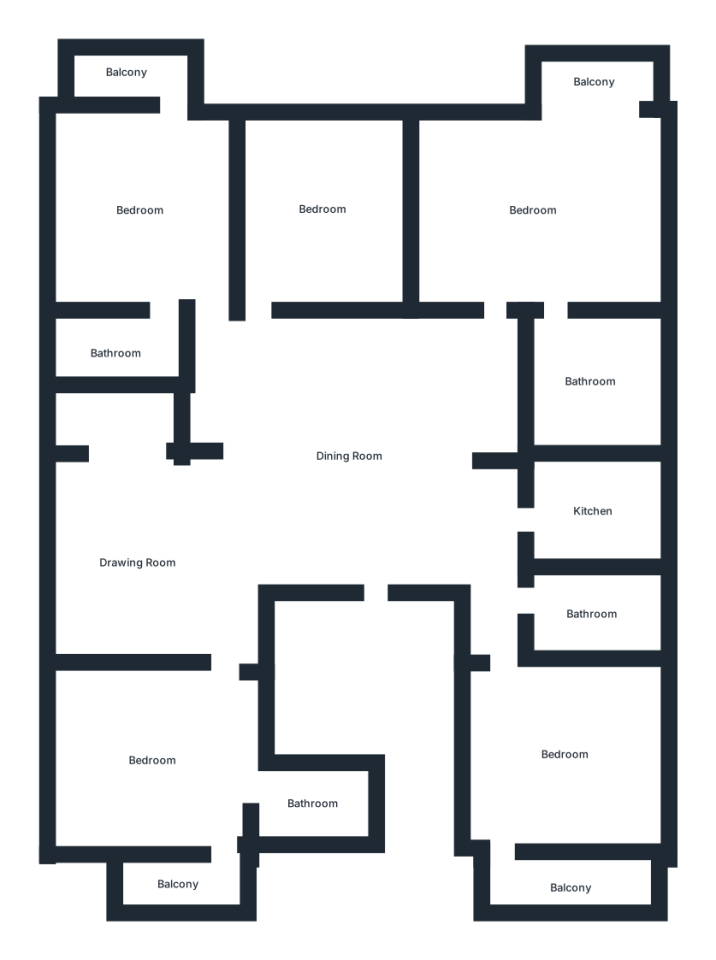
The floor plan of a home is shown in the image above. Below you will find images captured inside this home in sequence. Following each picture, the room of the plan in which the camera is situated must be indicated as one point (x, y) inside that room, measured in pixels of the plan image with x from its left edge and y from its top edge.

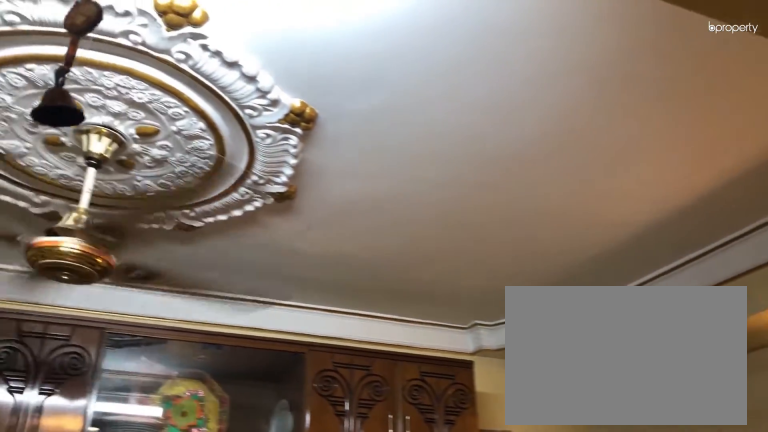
(354, 454)
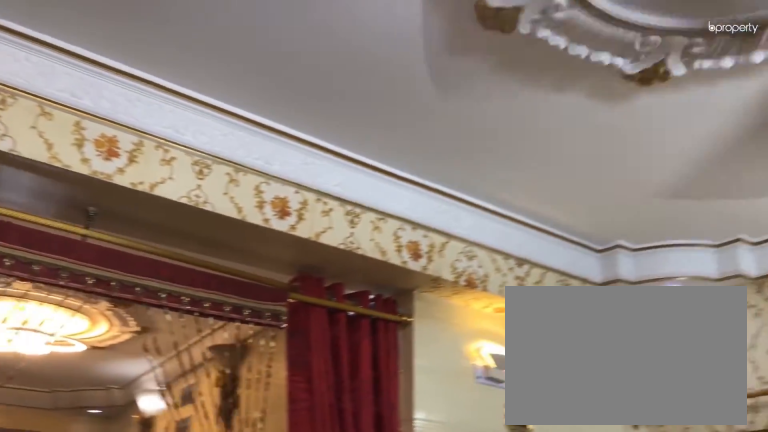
(139, 562)
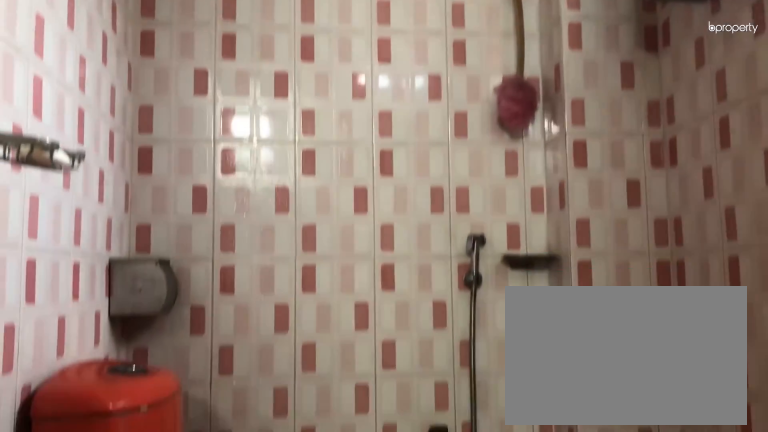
(321, 804)
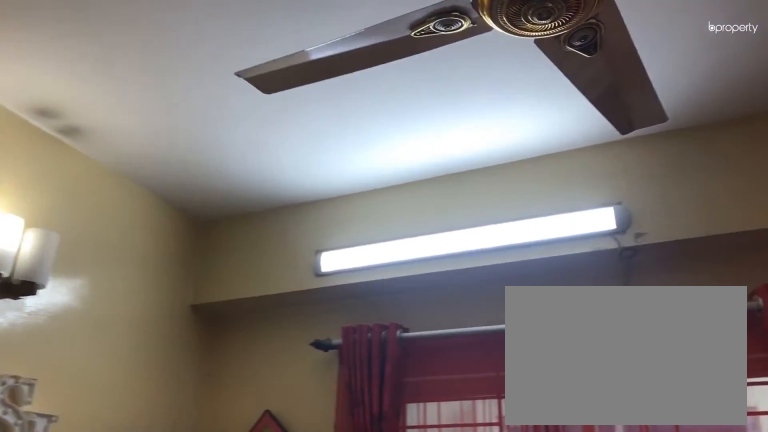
(139, 206)
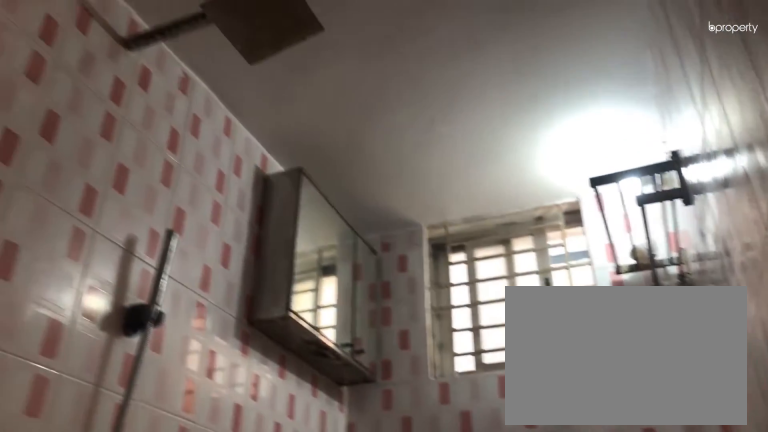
(113, 348)
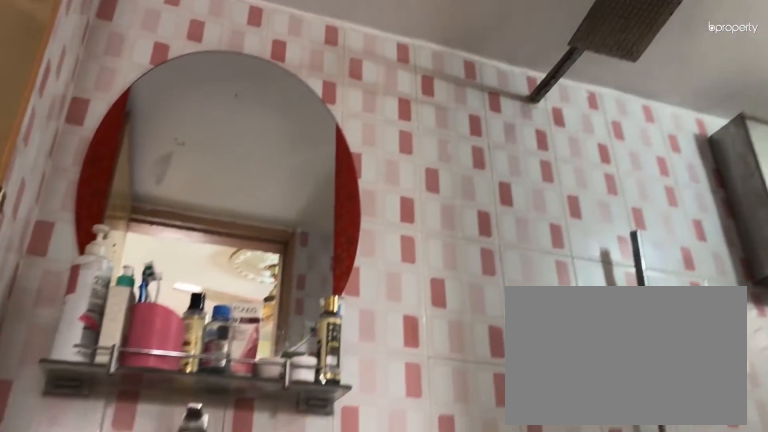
(113, 348)
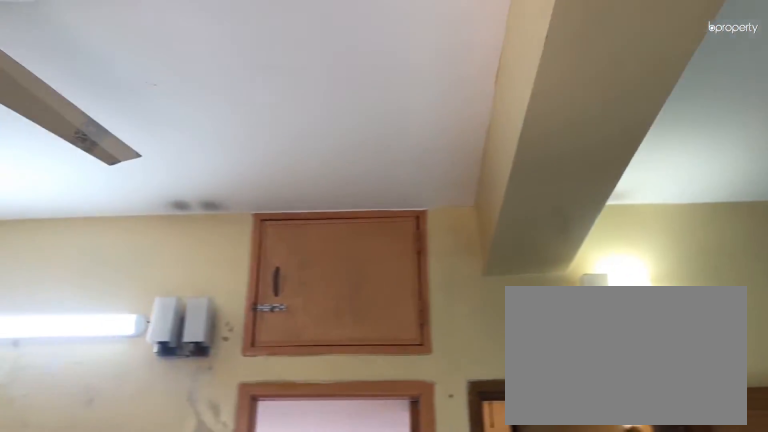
(537, 213)
